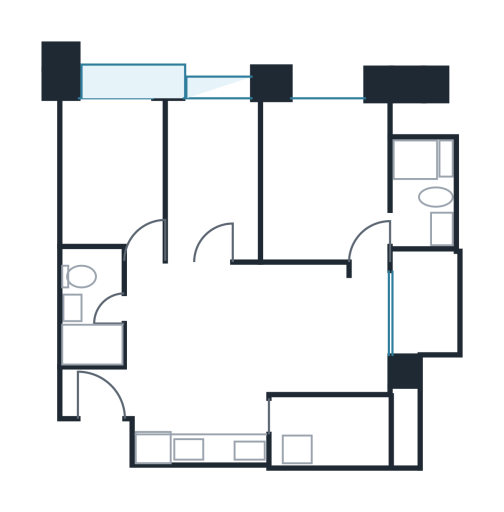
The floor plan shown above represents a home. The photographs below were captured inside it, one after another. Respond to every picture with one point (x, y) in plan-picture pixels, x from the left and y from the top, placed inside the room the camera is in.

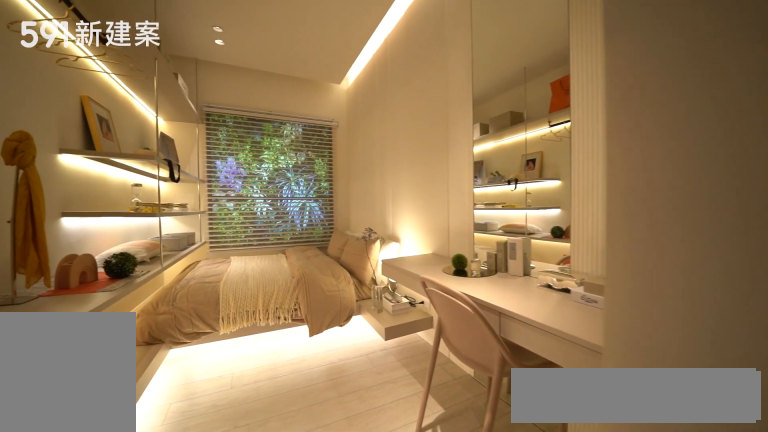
(209, 180)
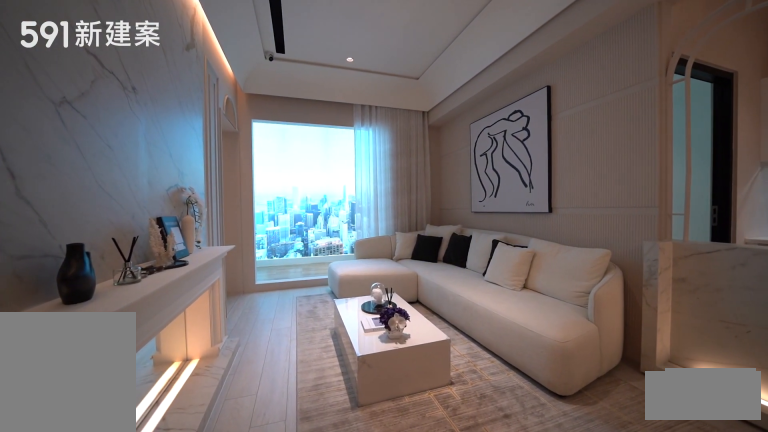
(308, 328)
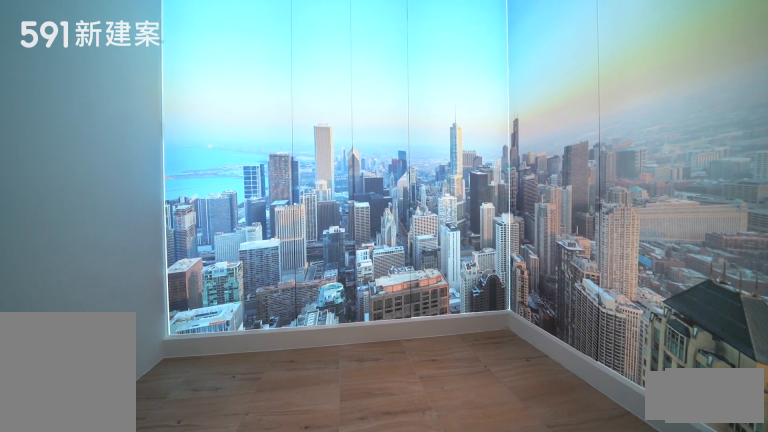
(424, 301)
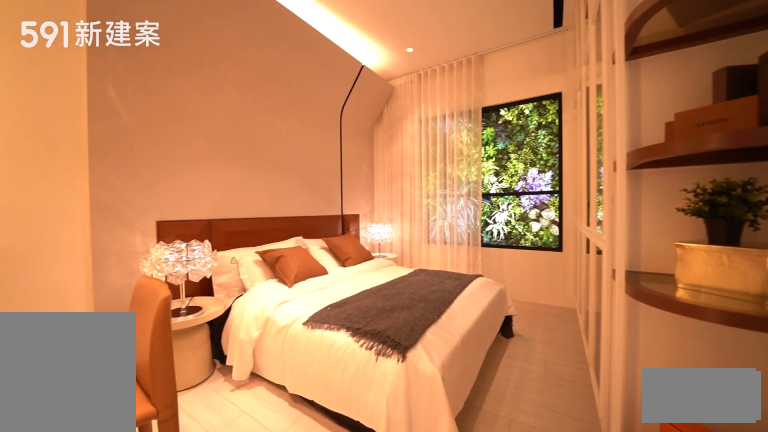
(324, 180)
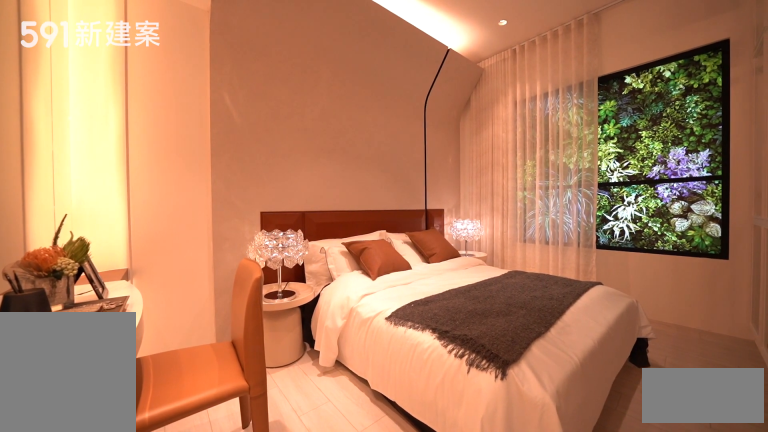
(324, 180)
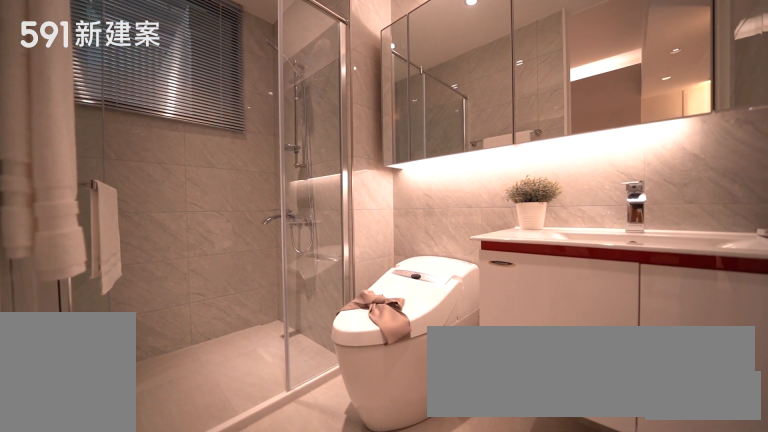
(424, 192)
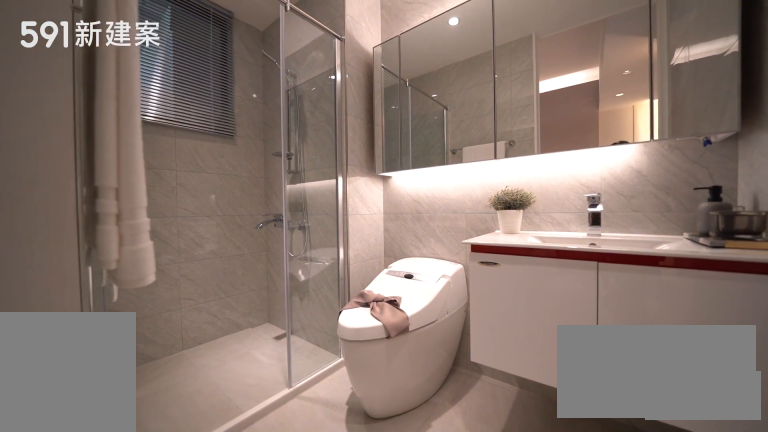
(424, 192)
